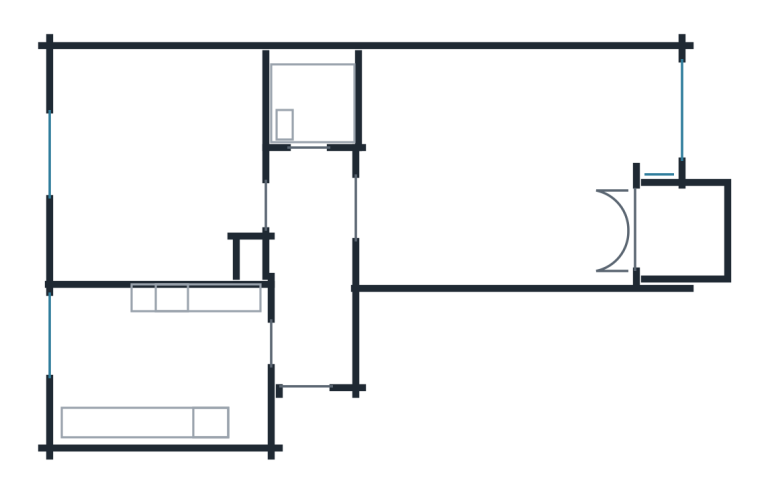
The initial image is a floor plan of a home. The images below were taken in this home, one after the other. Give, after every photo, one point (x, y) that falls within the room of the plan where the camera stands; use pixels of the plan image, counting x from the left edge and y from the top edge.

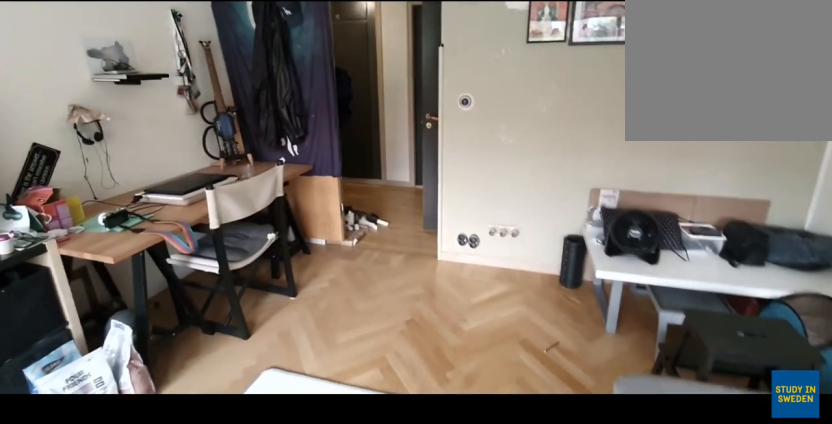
(520, 165)
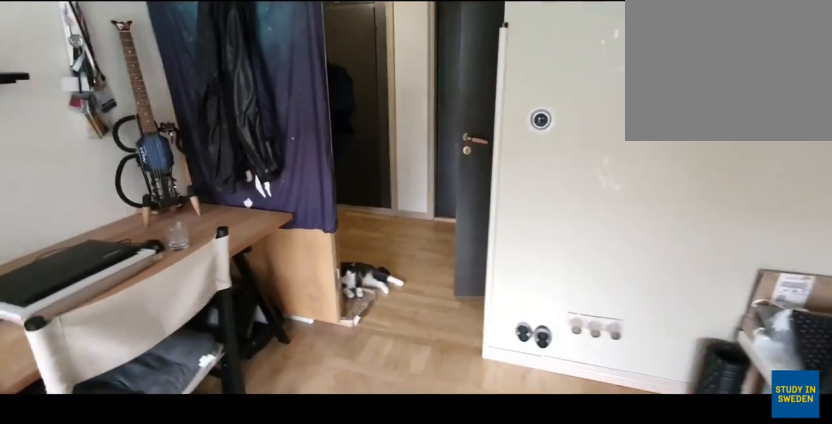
(520, 165)
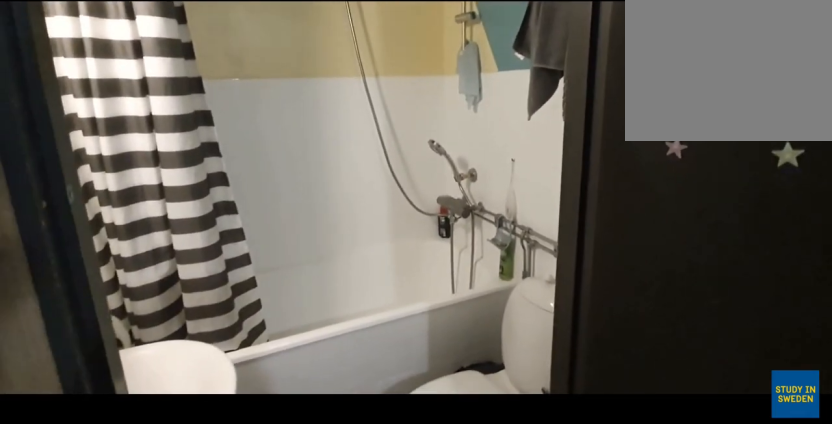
(312, 105)
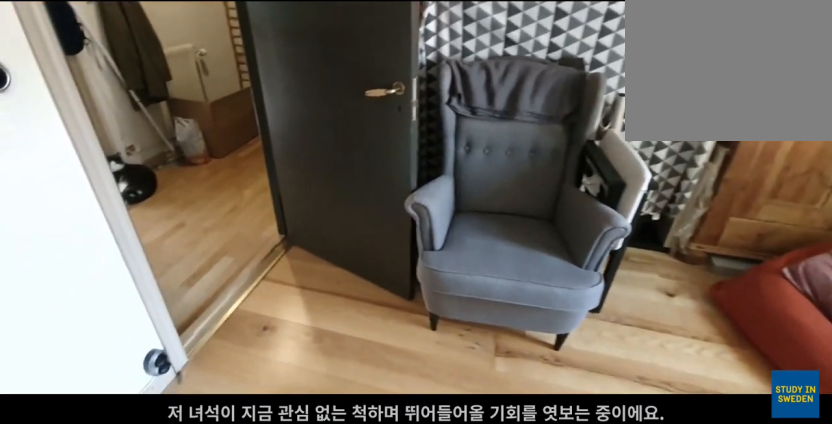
(158, 153)
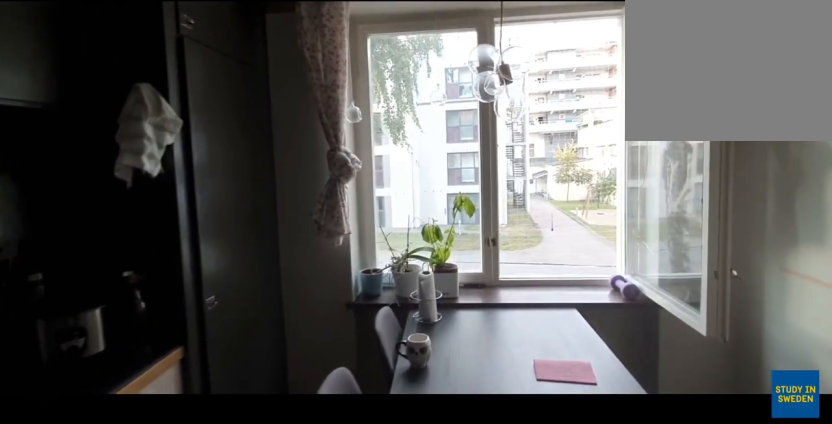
(162, 366)
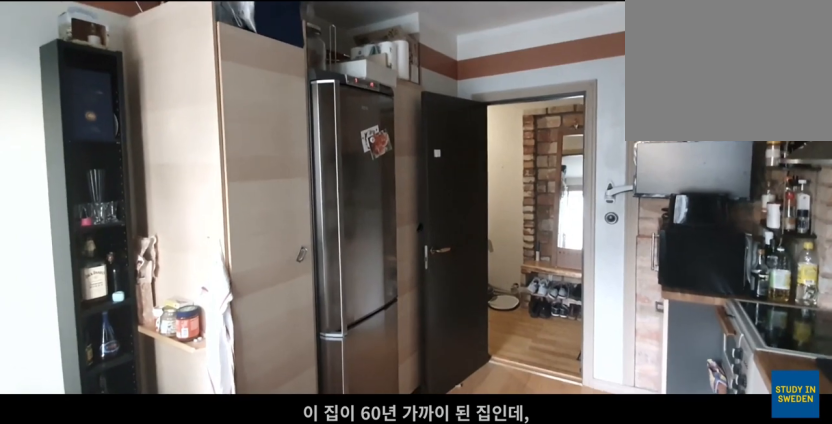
(162, 366)
